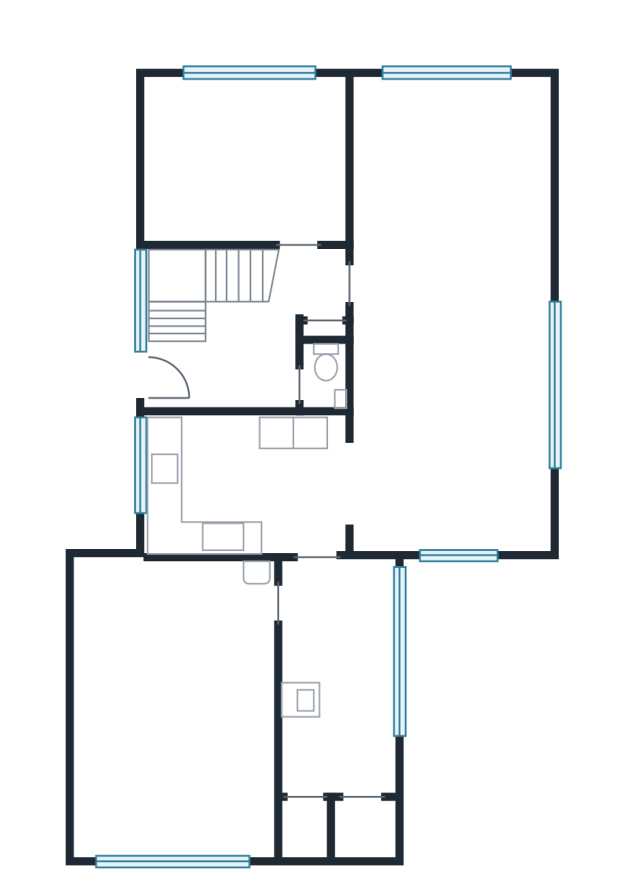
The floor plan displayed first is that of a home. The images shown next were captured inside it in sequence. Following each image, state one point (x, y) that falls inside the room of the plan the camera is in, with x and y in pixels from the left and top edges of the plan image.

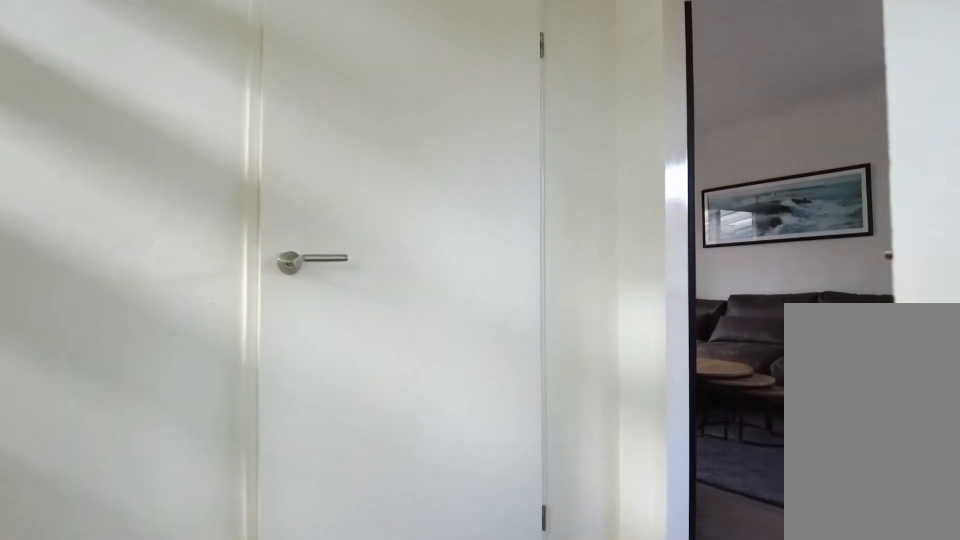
(251, 344)
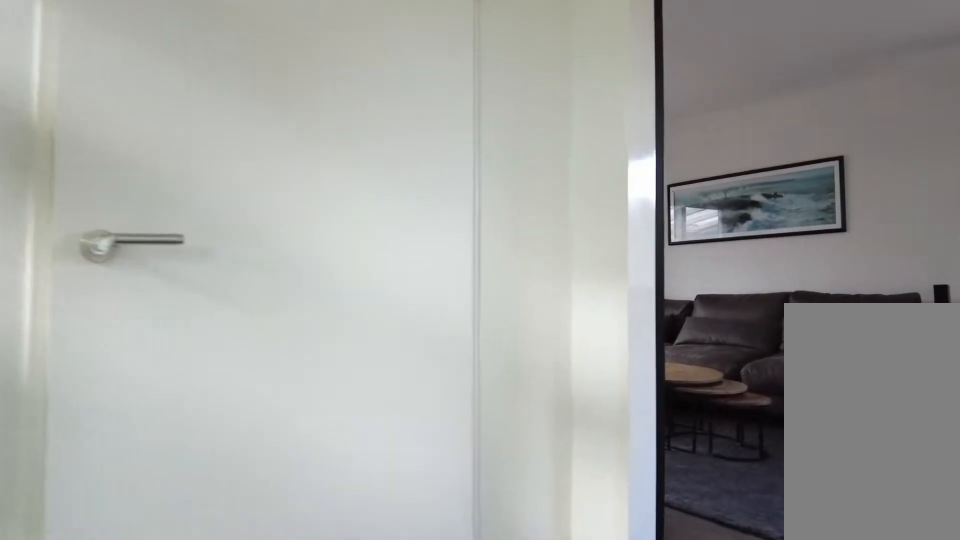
(251, 344)
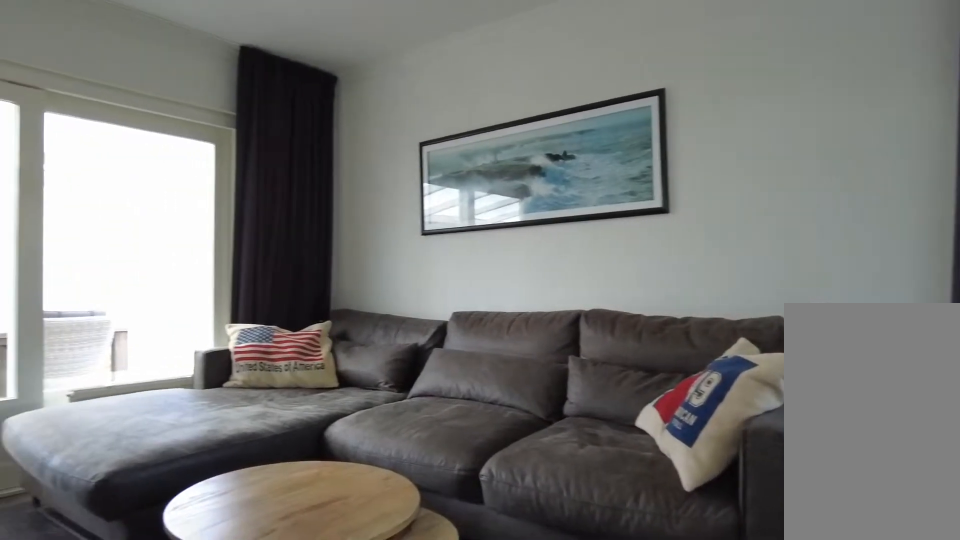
(421, 342)
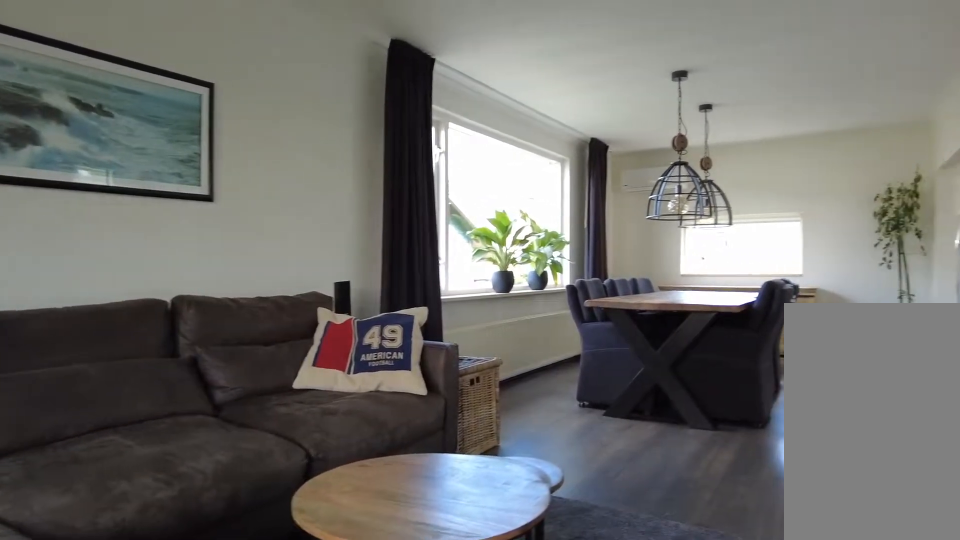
(420, 344)
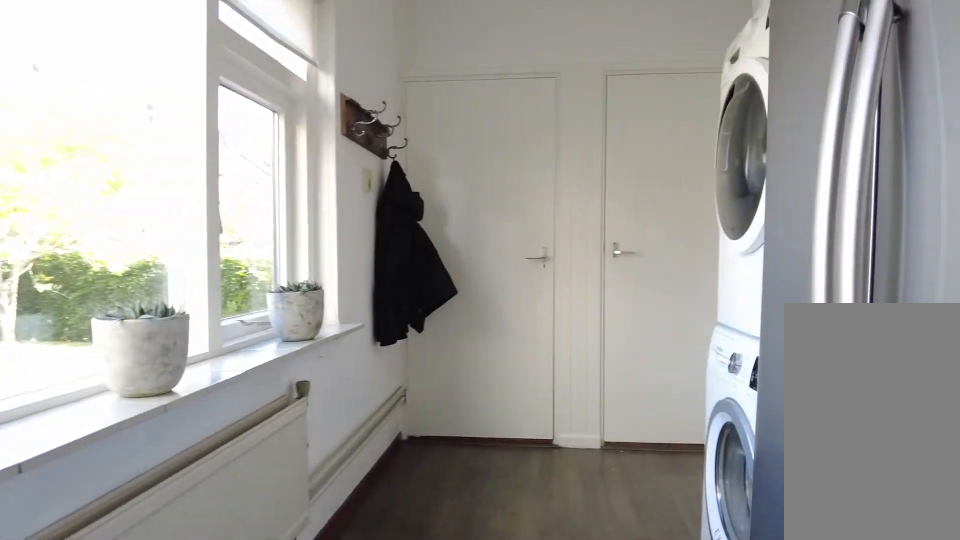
(339, 678)
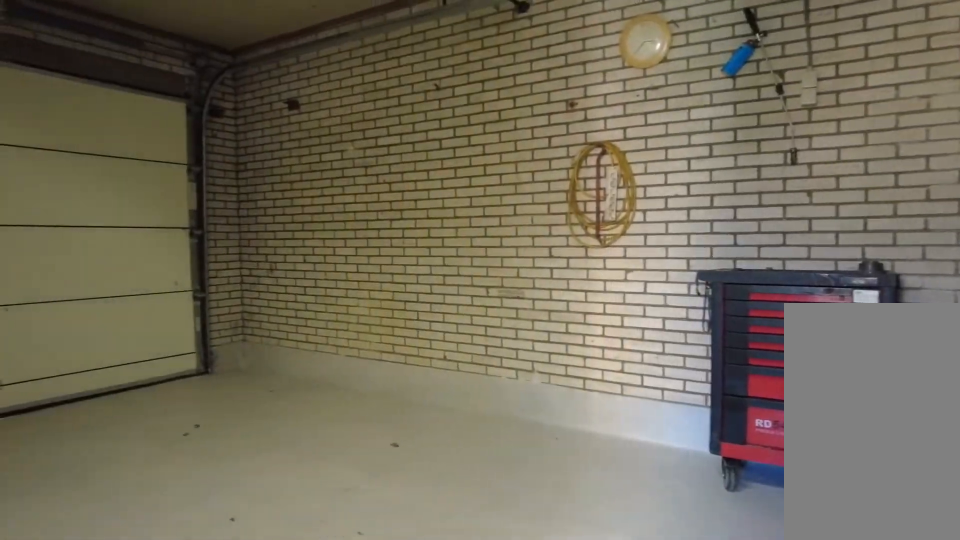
(174, 710)
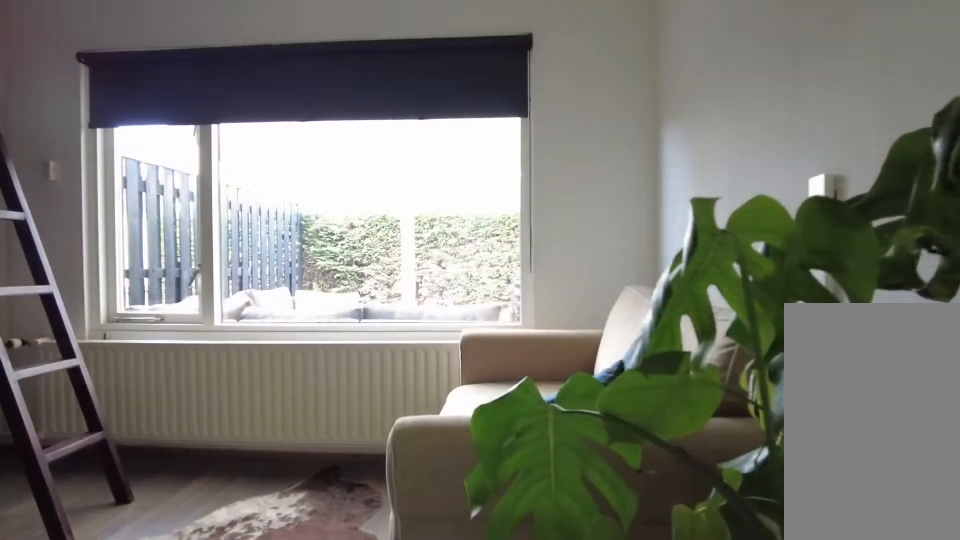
(248, 162)
